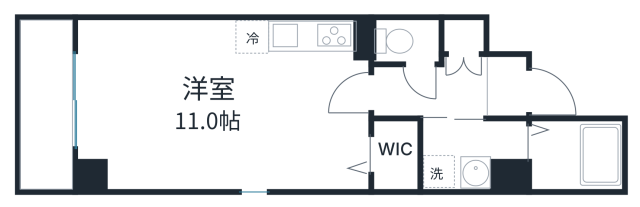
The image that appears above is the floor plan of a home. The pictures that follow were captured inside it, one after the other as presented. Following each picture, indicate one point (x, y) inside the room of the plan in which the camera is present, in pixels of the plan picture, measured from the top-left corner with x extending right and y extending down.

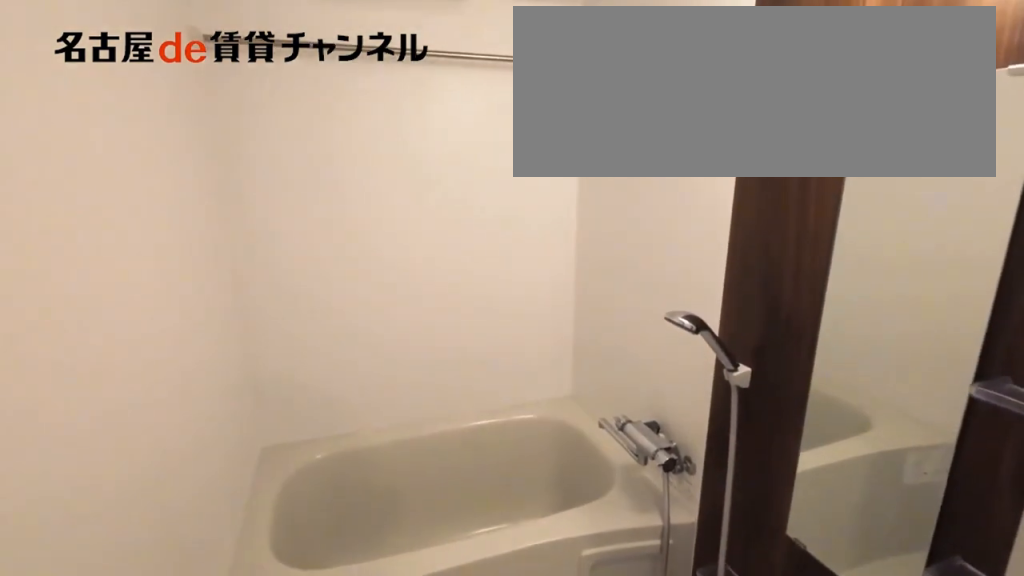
(574, 154)
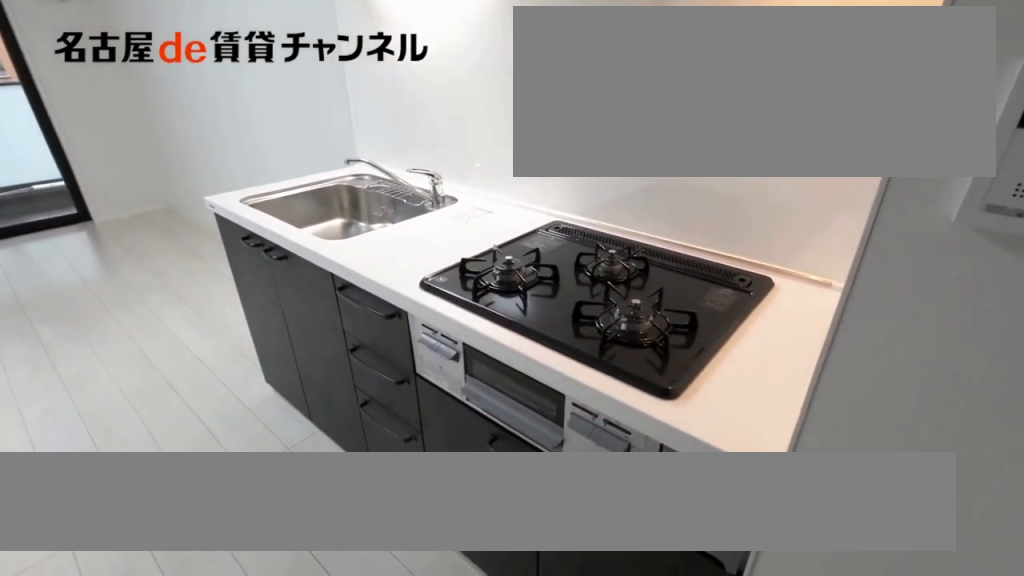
(304, 44)
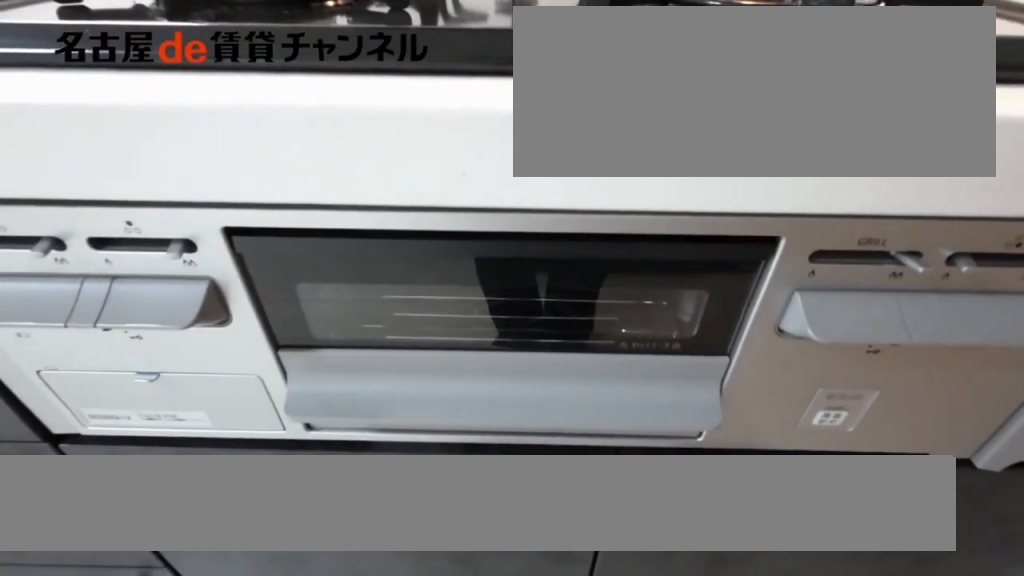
(304, 44)
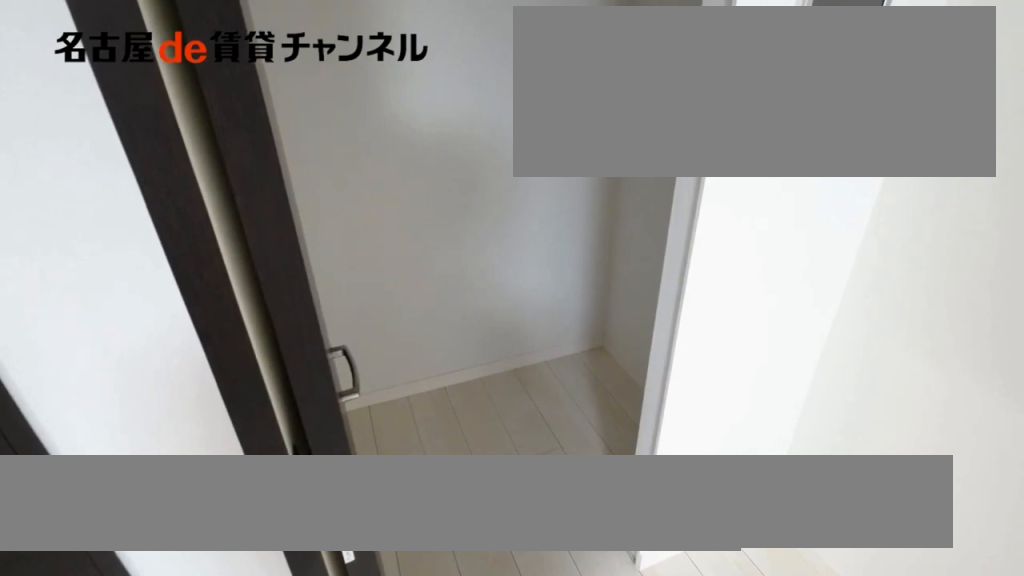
(396, 154)
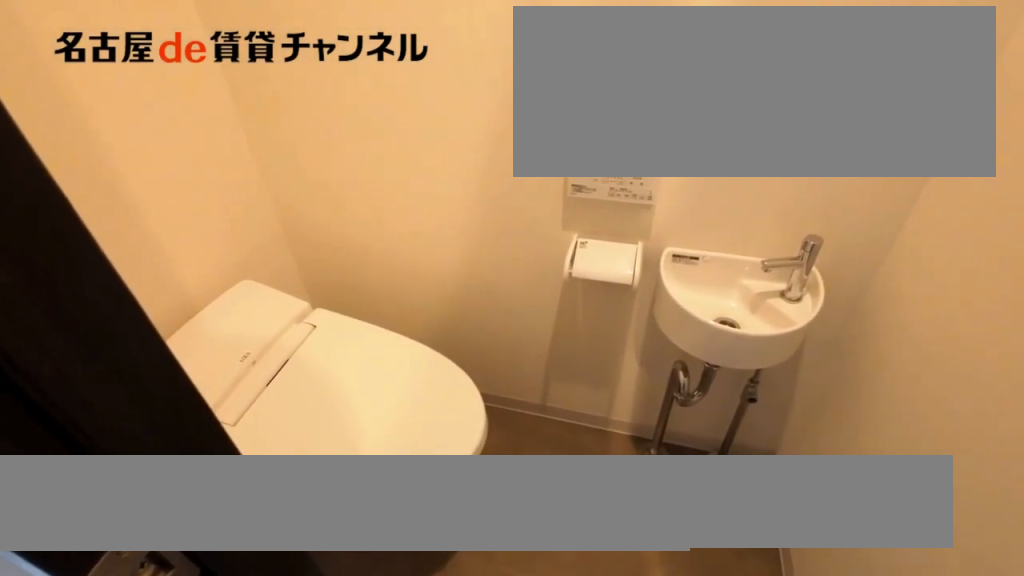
(409, 43)
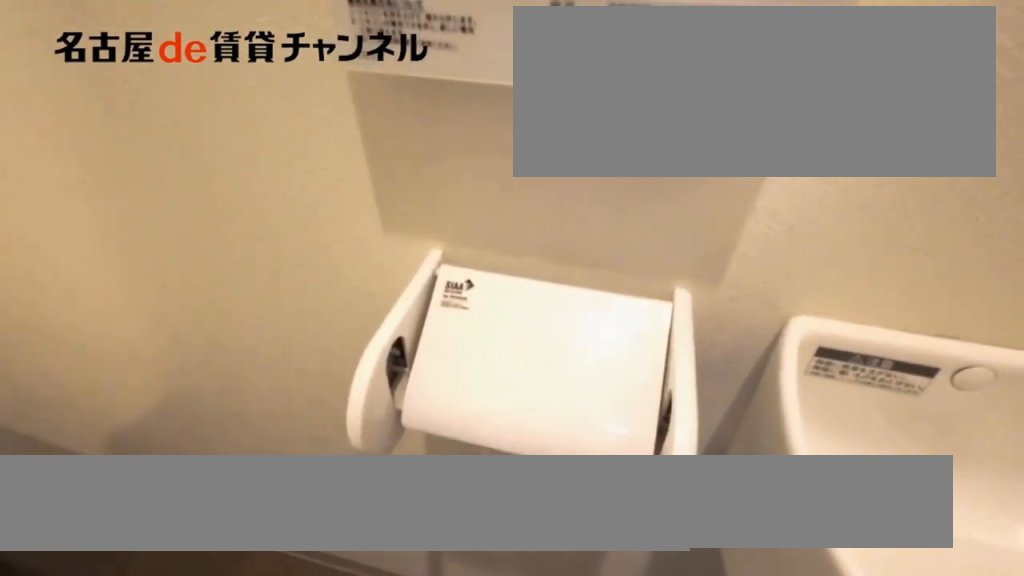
(409, 43)
